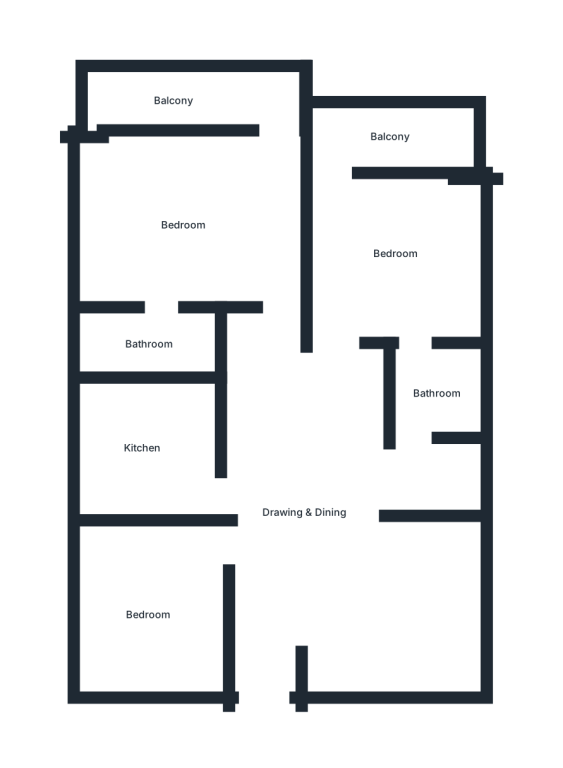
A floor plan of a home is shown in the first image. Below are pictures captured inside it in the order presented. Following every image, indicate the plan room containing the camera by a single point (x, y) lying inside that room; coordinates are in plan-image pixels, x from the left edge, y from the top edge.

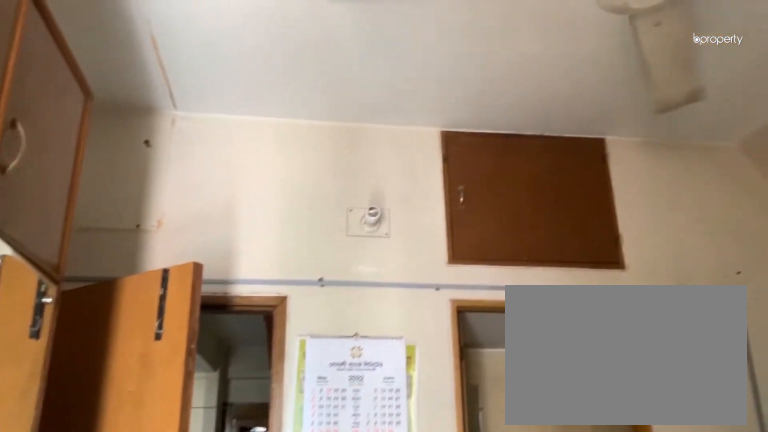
(189, 216)
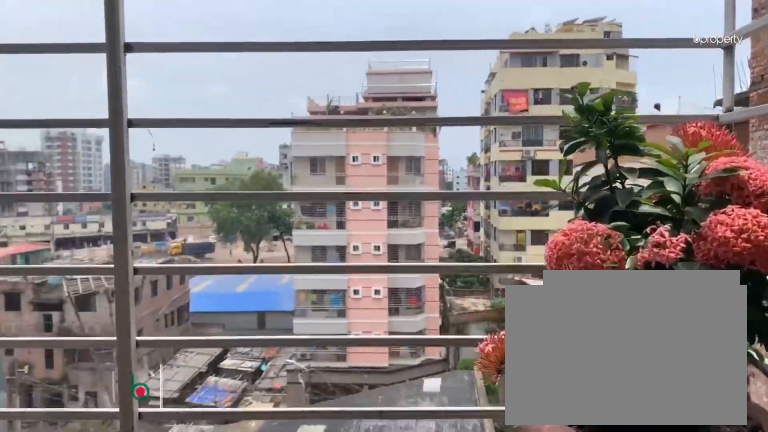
(209, 104)
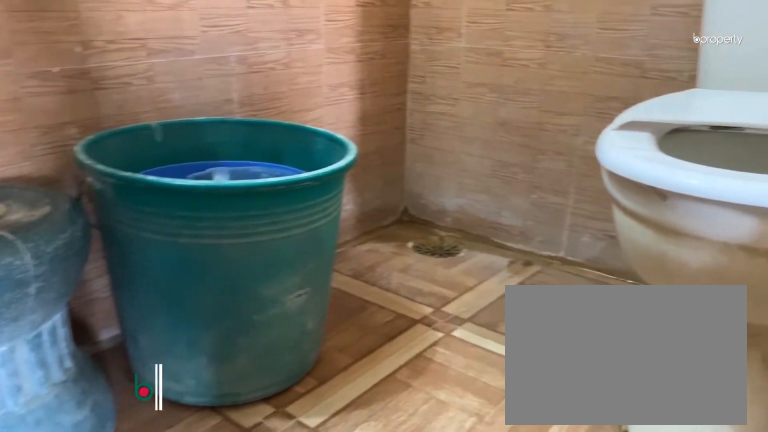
(148, 344)
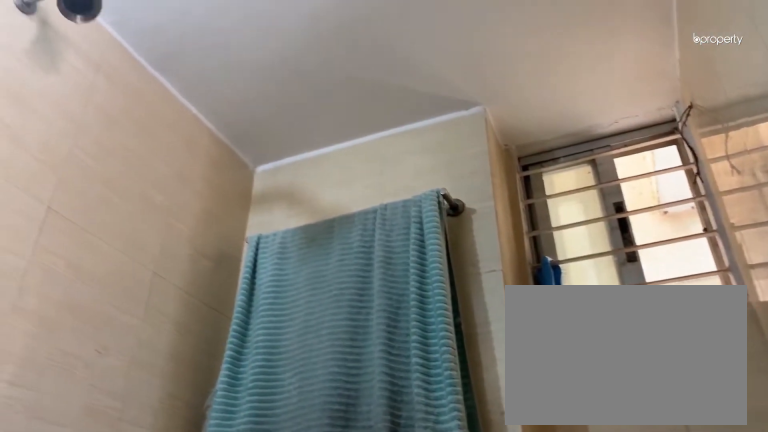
(148, 344)
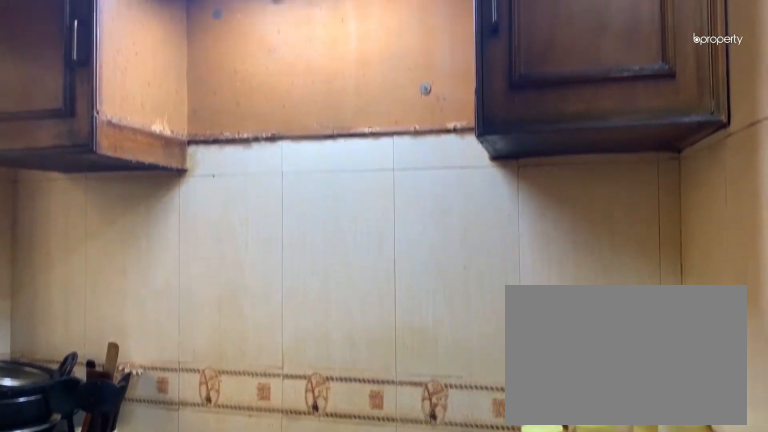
(149, 447)
